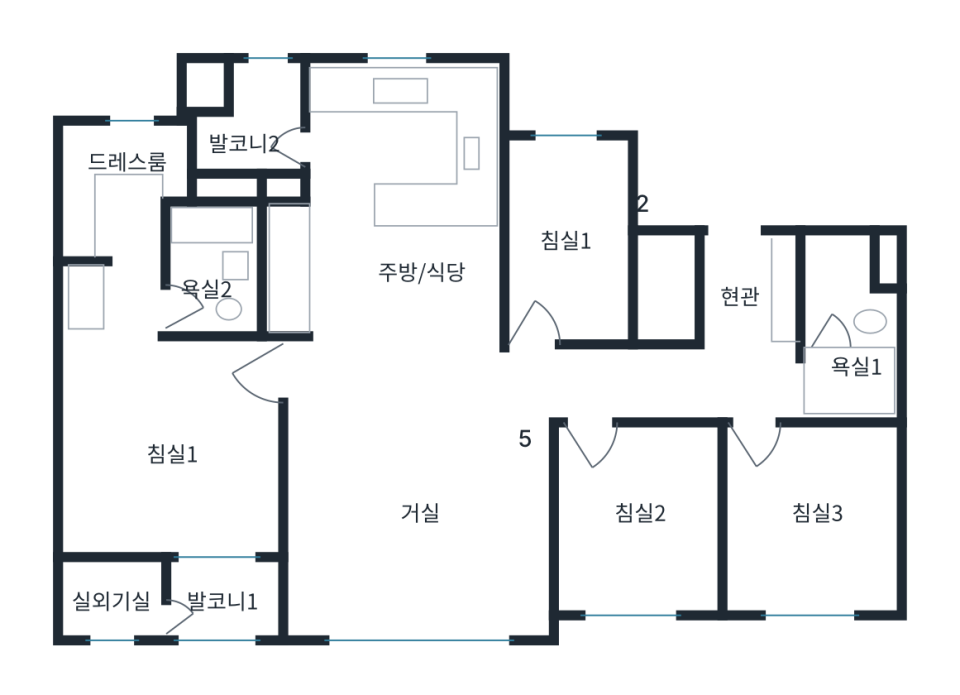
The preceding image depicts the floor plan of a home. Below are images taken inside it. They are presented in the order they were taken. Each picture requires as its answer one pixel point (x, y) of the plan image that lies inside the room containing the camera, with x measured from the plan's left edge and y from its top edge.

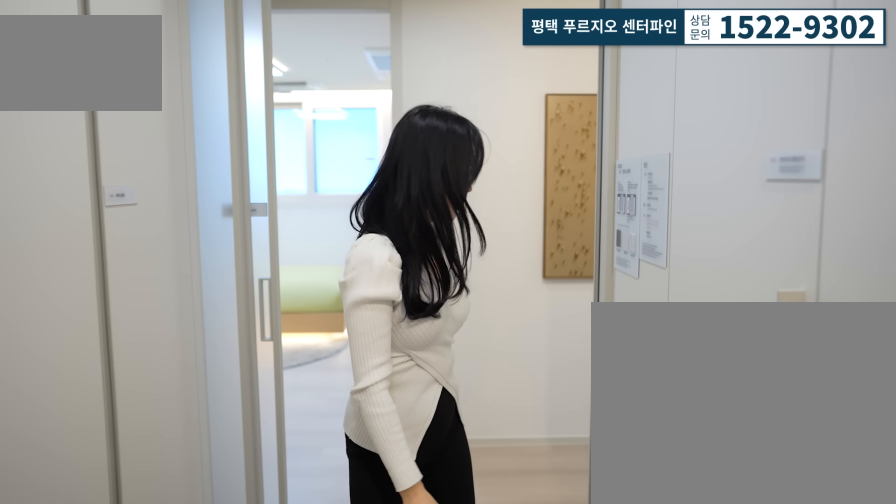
(726, 286)
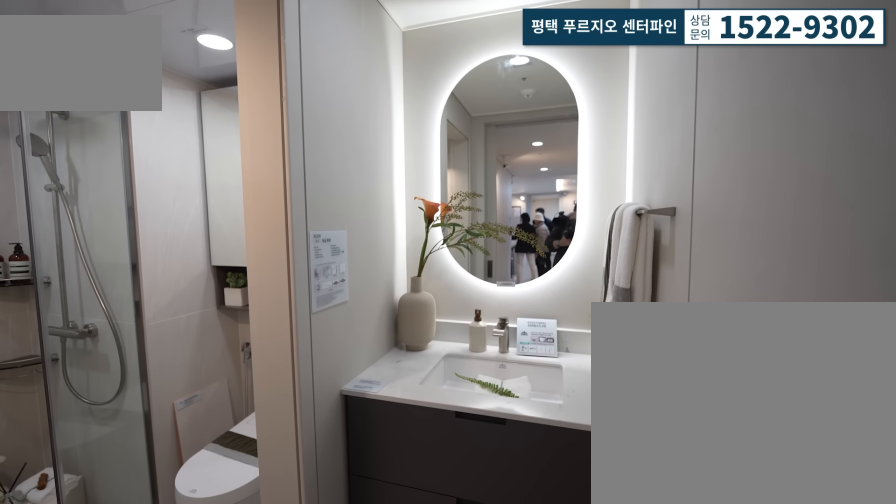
(833, 358)
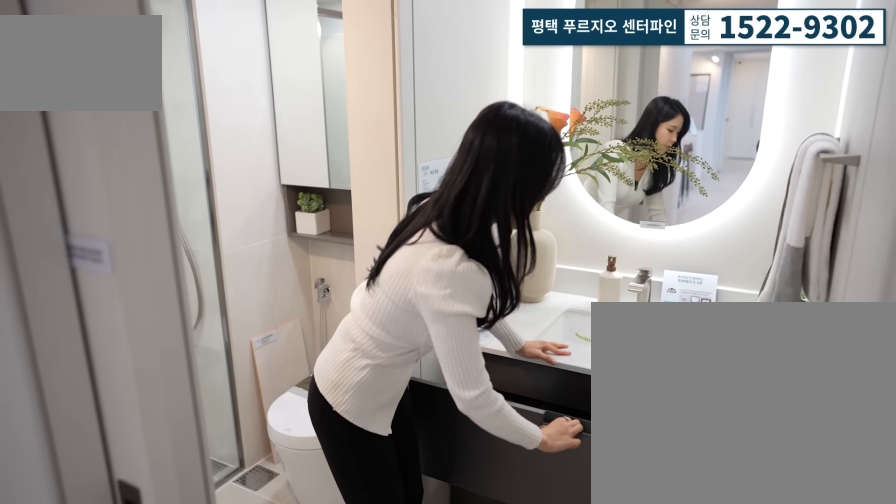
(834, 358)
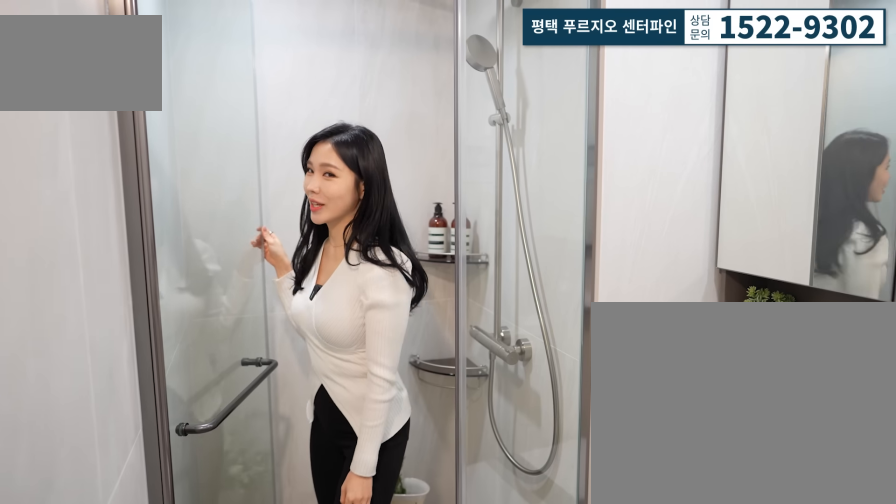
(868, 381)
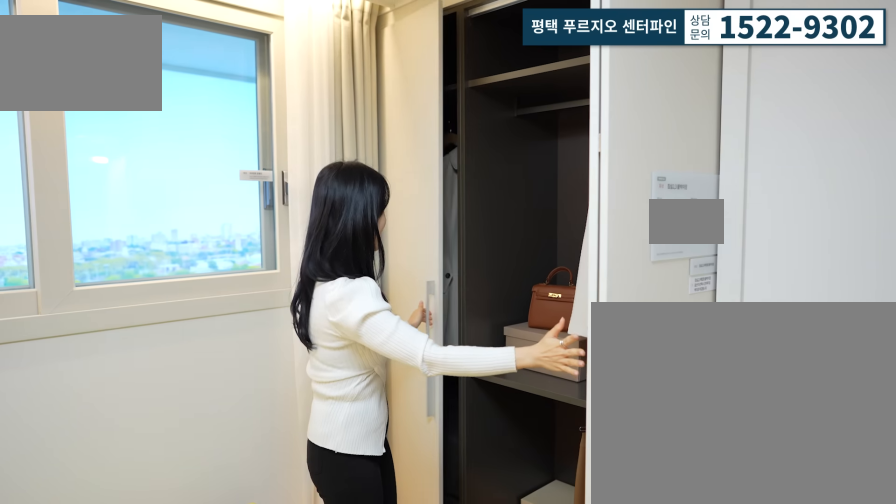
(815, 523)
